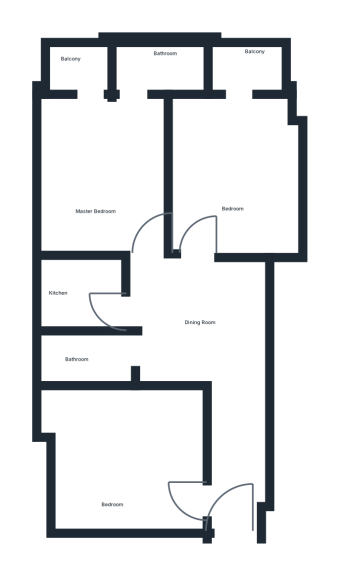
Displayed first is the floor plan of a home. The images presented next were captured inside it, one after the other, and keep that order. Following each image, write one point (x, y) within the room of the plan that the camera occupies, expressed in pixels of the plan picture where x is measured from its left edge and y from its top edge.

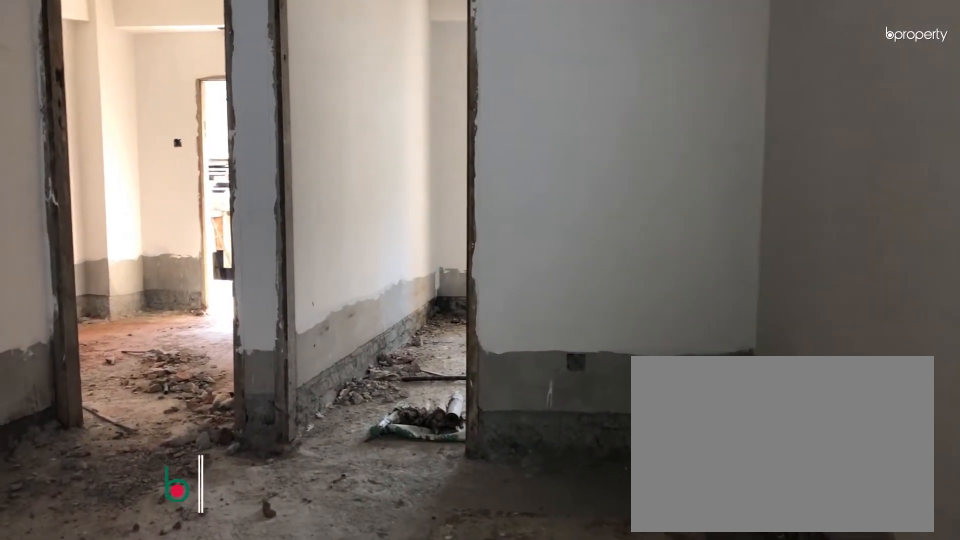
(207, 314)
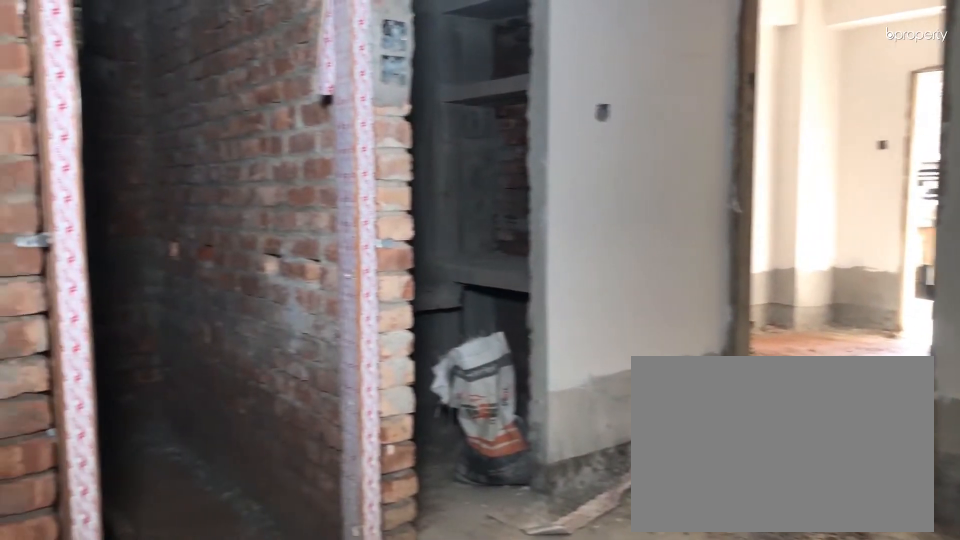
(207, 314)
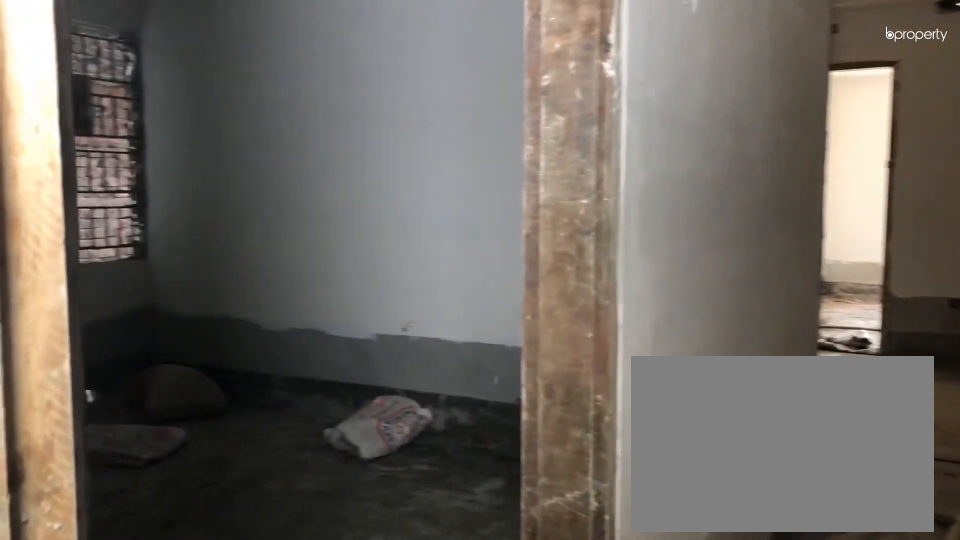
(191, 498)
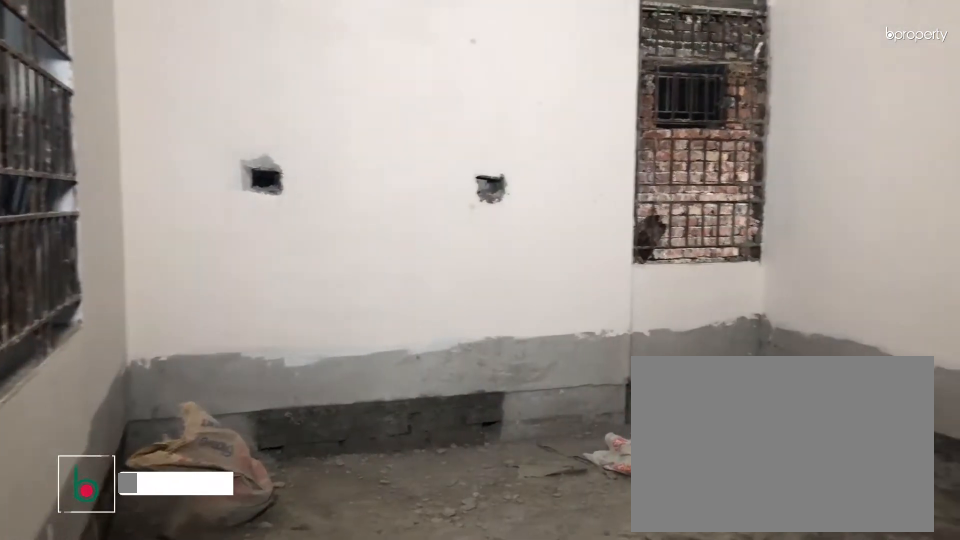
(115, 465)
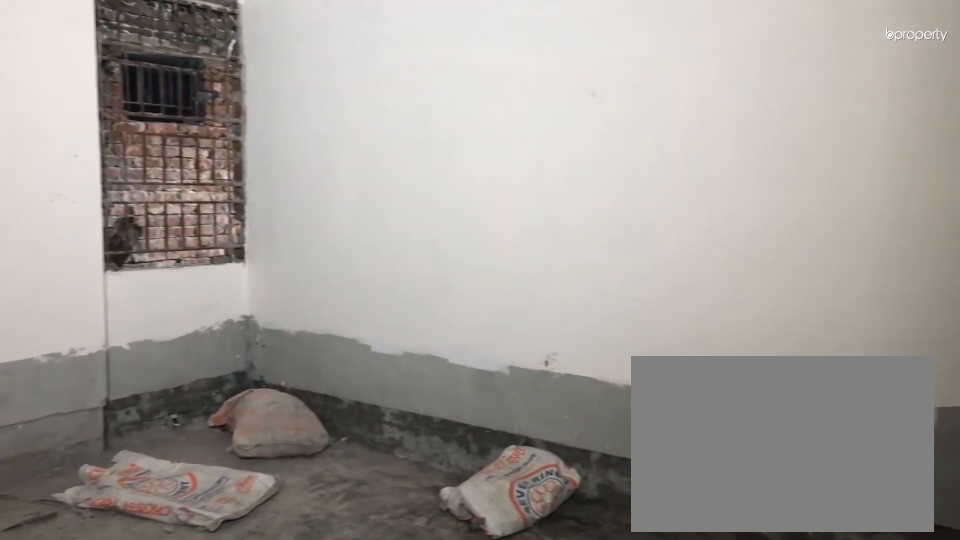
(115, 465)
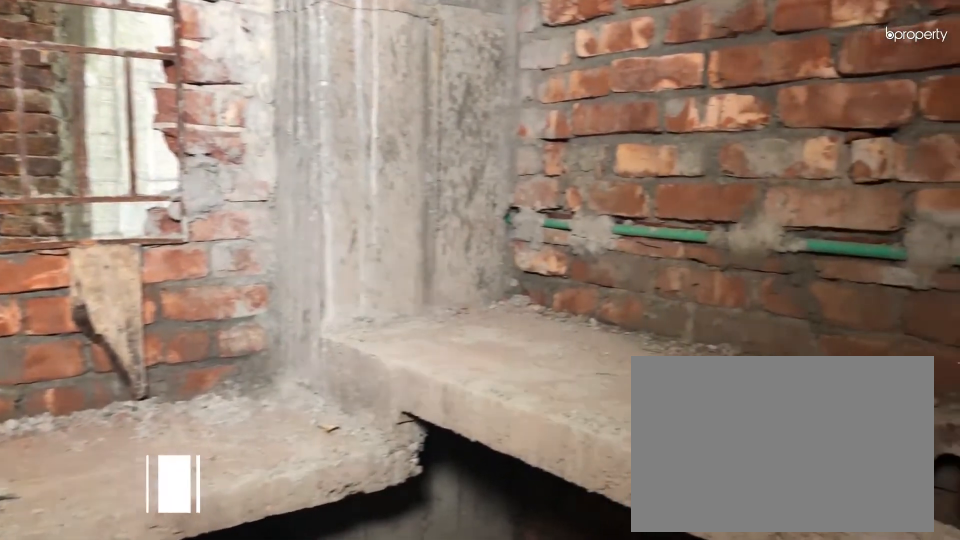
(71, 292)
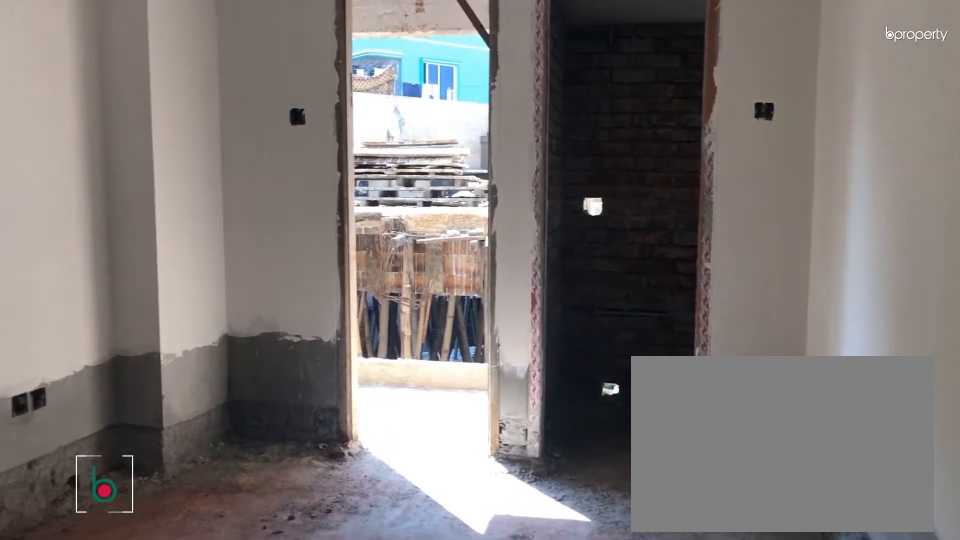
(100, 171)
